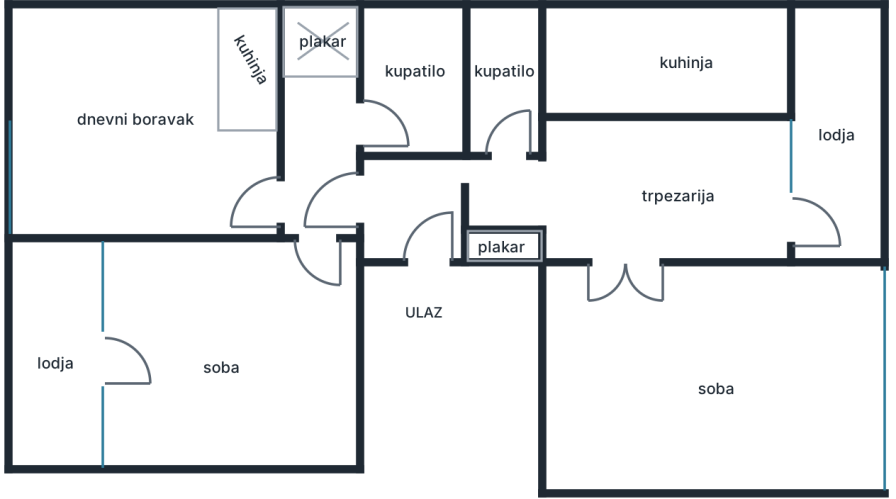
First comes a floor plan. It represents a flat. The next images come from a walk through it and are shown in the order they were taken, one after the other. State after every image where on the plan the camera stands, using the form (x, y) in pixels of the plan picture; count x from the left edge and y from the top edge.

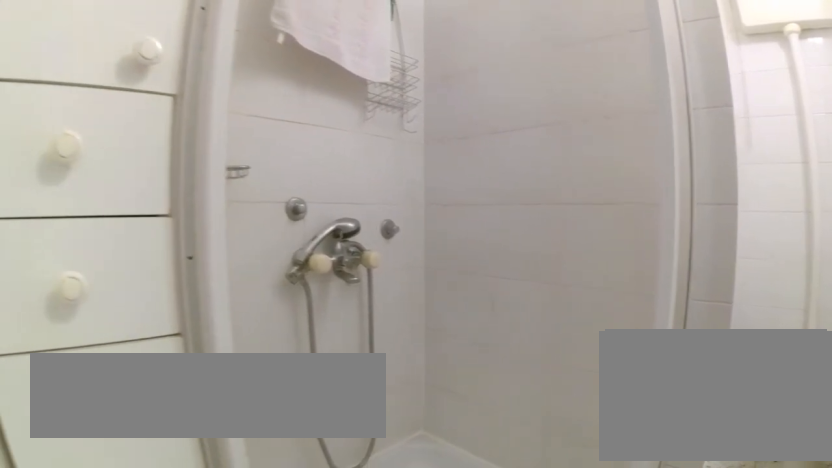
(505, 169)
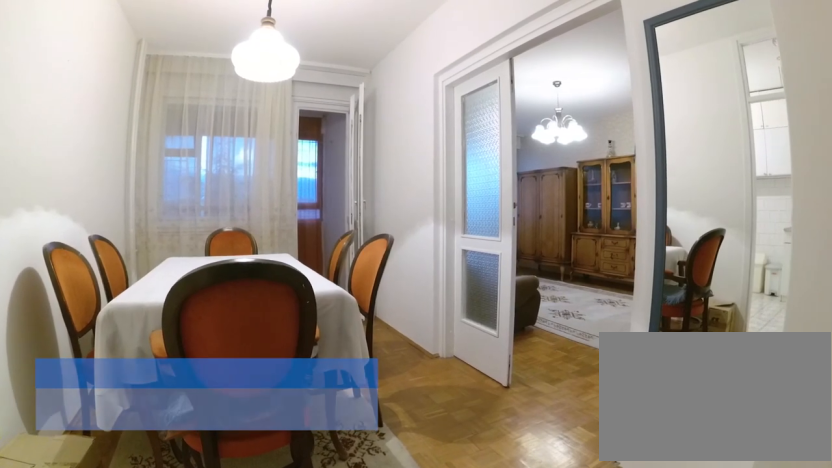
(525, 200)
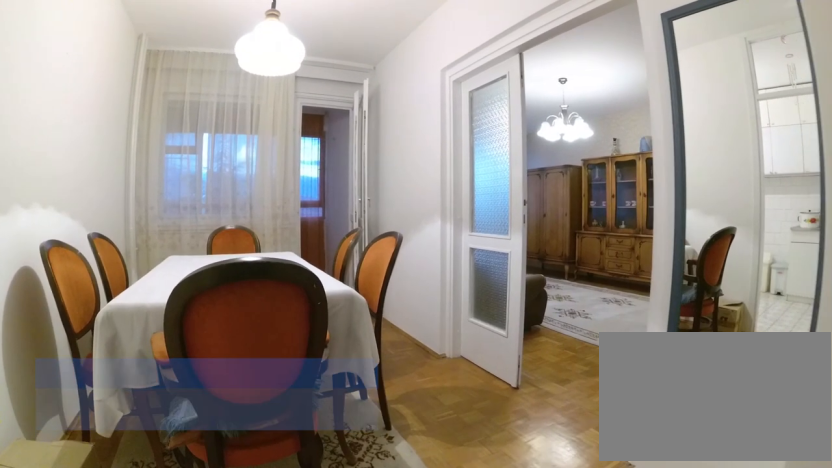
(534, 200)
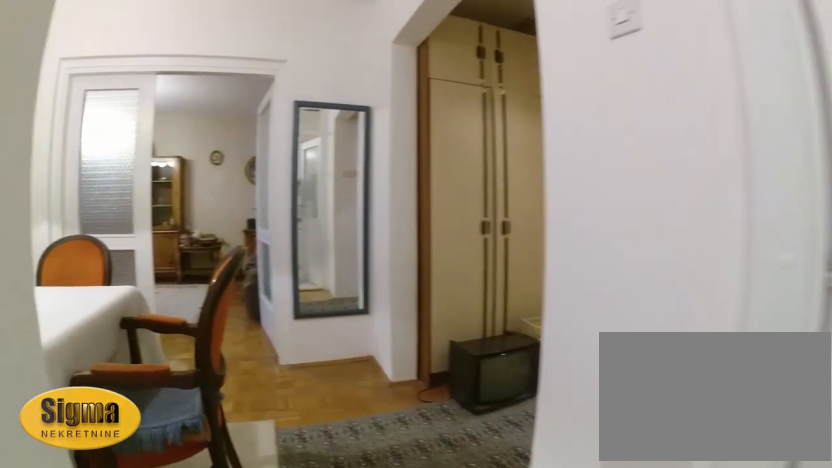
(599, 65)
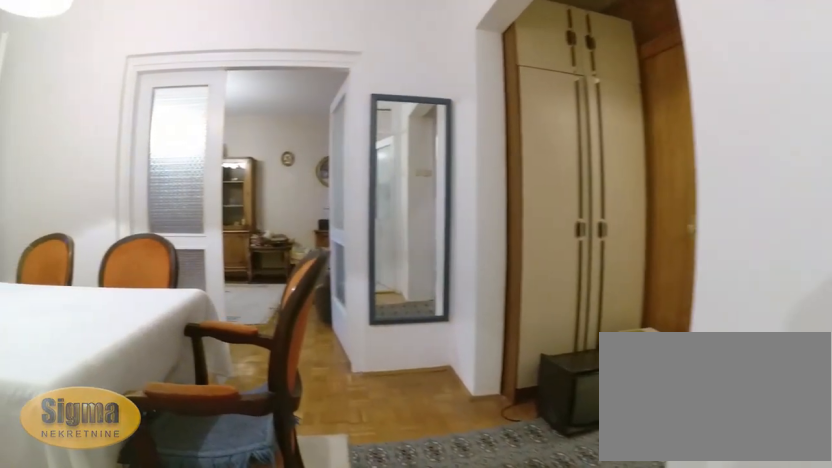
(597, 67)
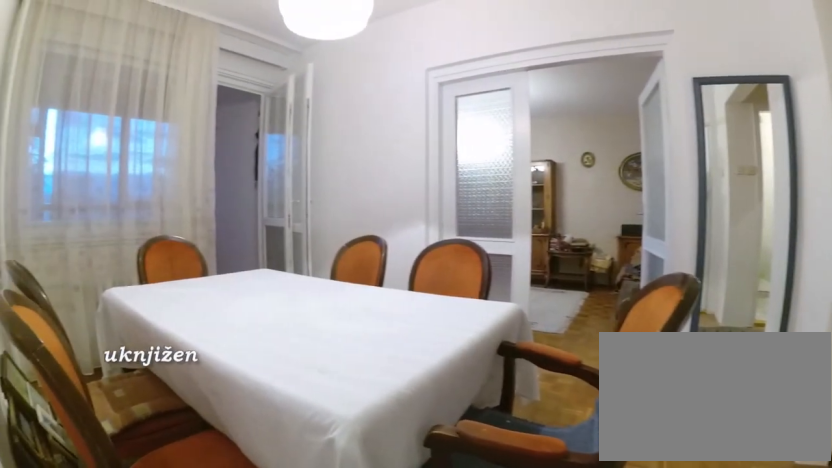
(590, 93)
